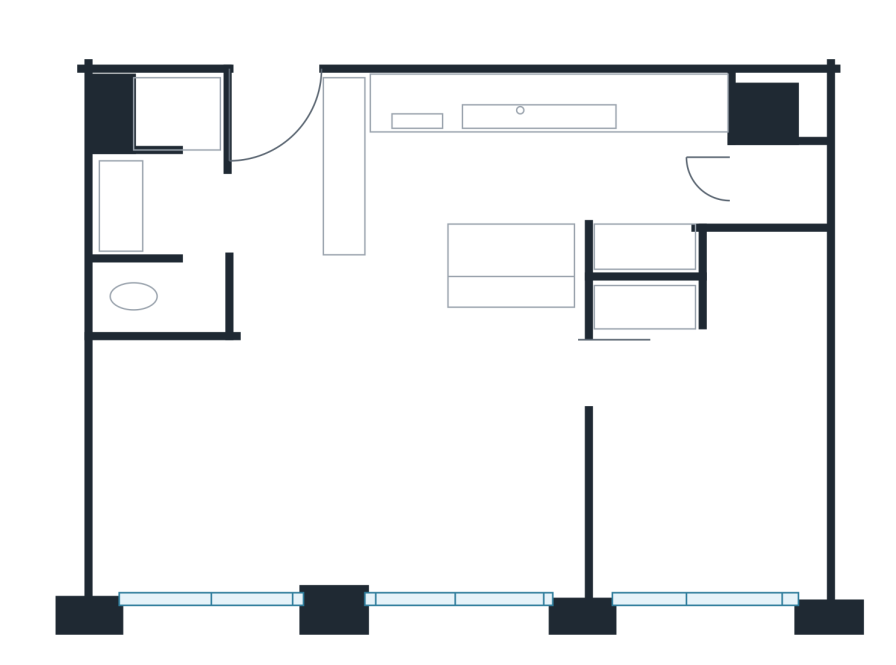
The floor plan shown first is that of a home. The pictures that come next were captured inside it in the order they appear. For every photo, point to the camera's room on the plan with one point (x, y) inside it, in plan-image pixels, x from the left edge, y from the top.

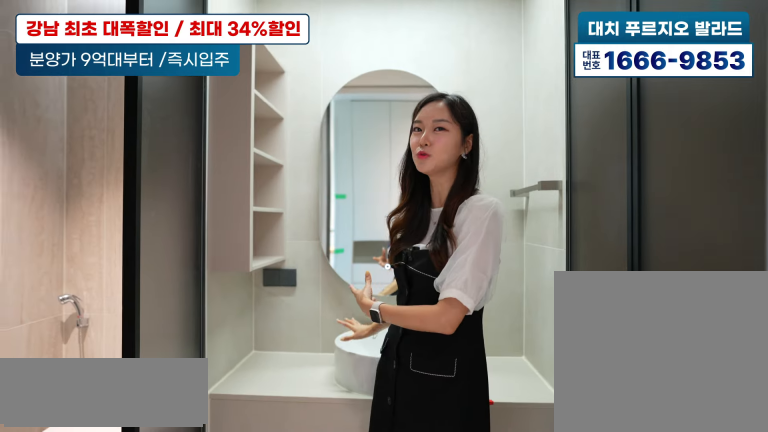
(177, 187)
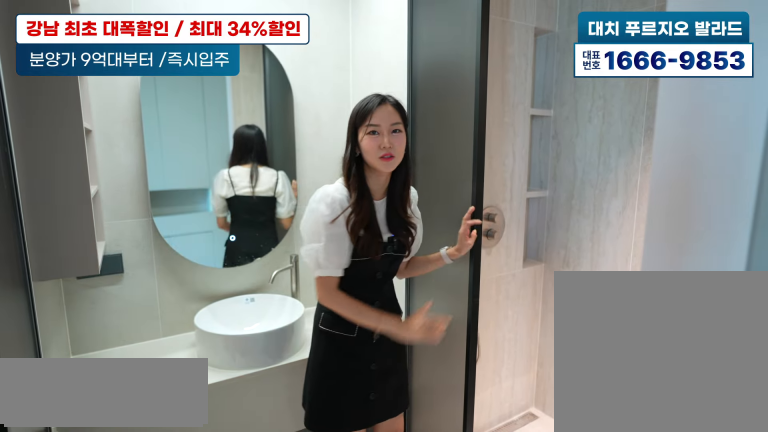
(178, 189)
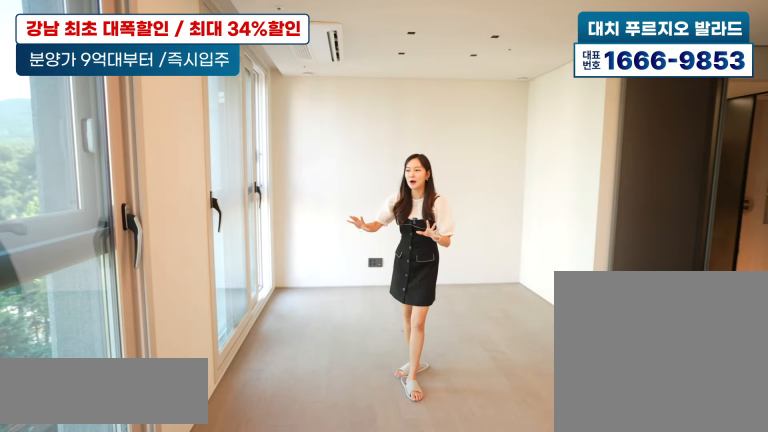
(303, 431)
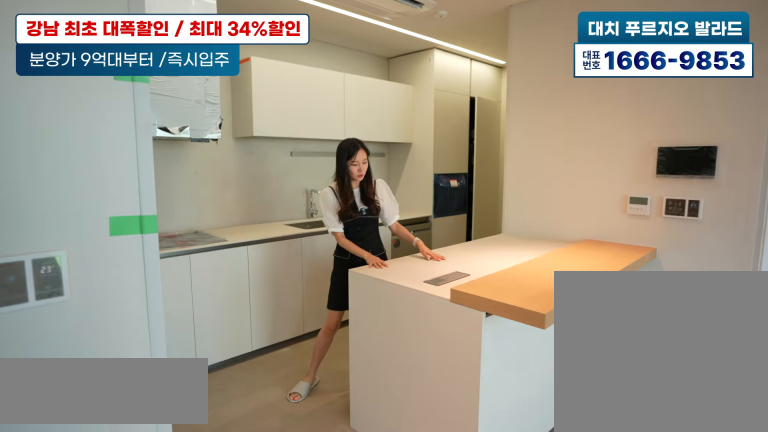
(569, 164)
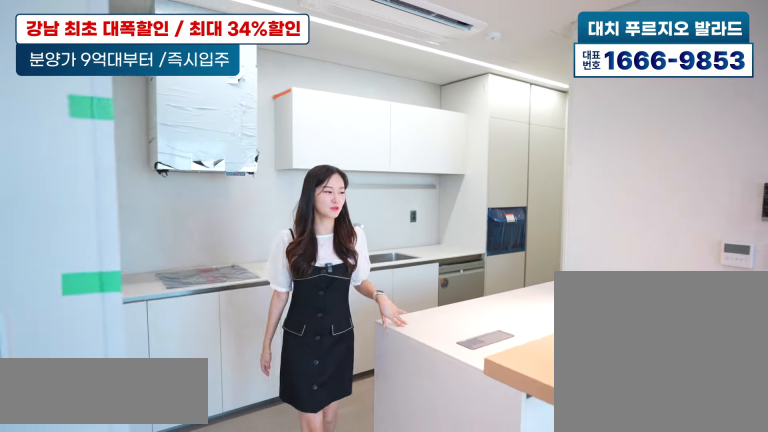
(569, 164)
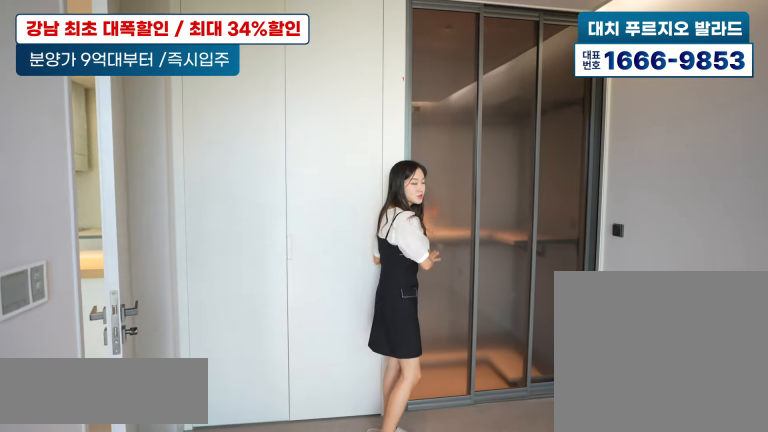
(699, 451)
